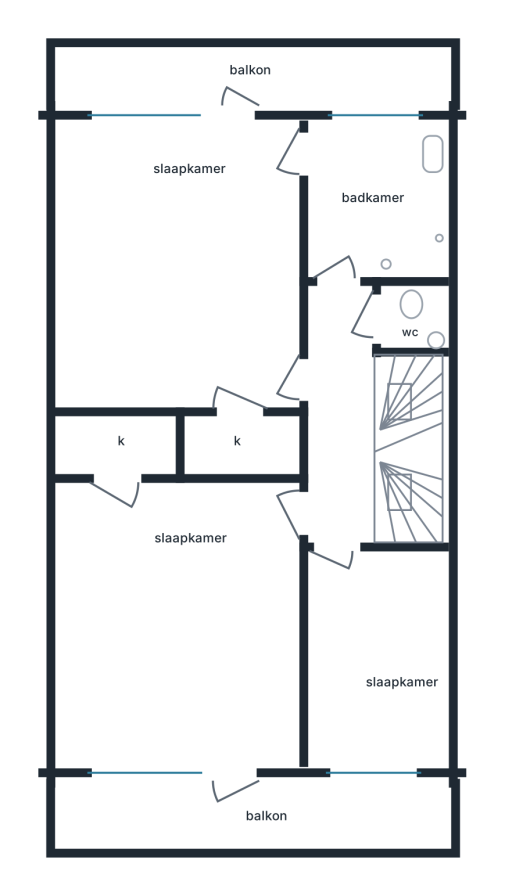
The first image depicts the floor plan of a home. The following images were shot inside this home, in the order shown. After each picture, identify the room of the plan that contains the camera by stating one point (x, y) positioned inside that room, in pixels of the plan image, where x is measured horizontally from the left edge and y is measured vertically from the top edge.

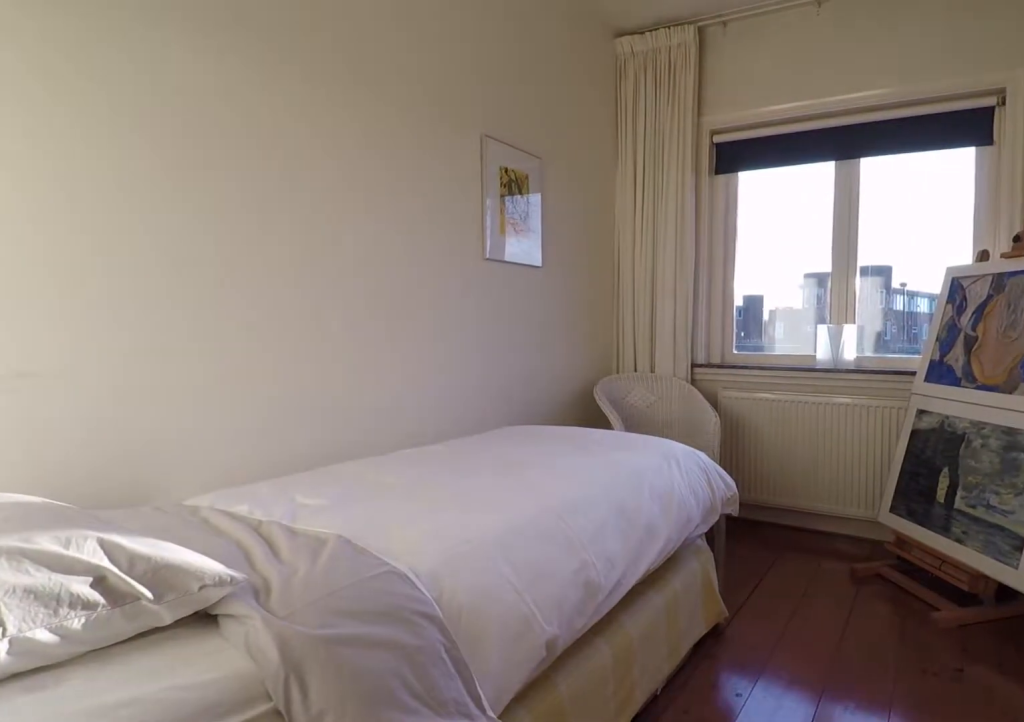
(374, 655)
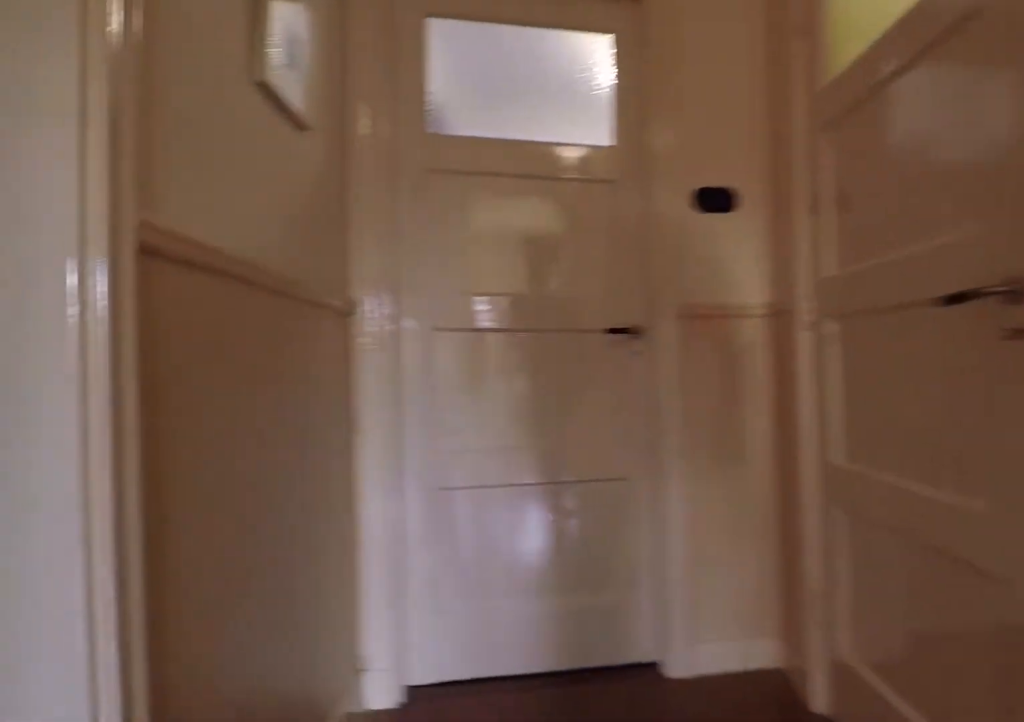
(341, 415)
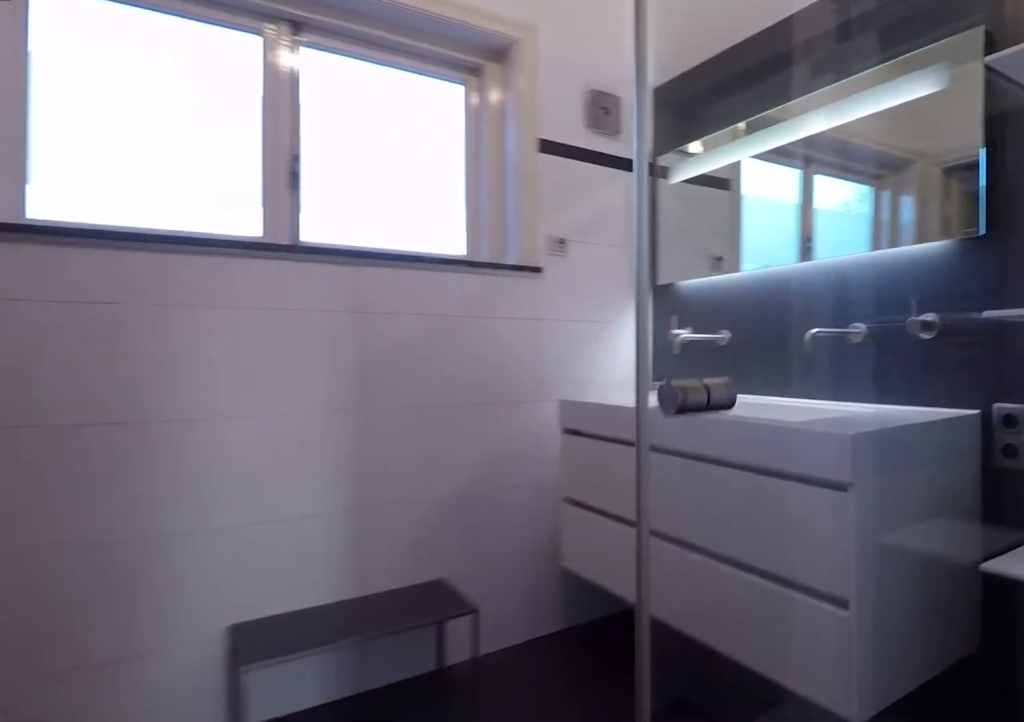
(376, 202)
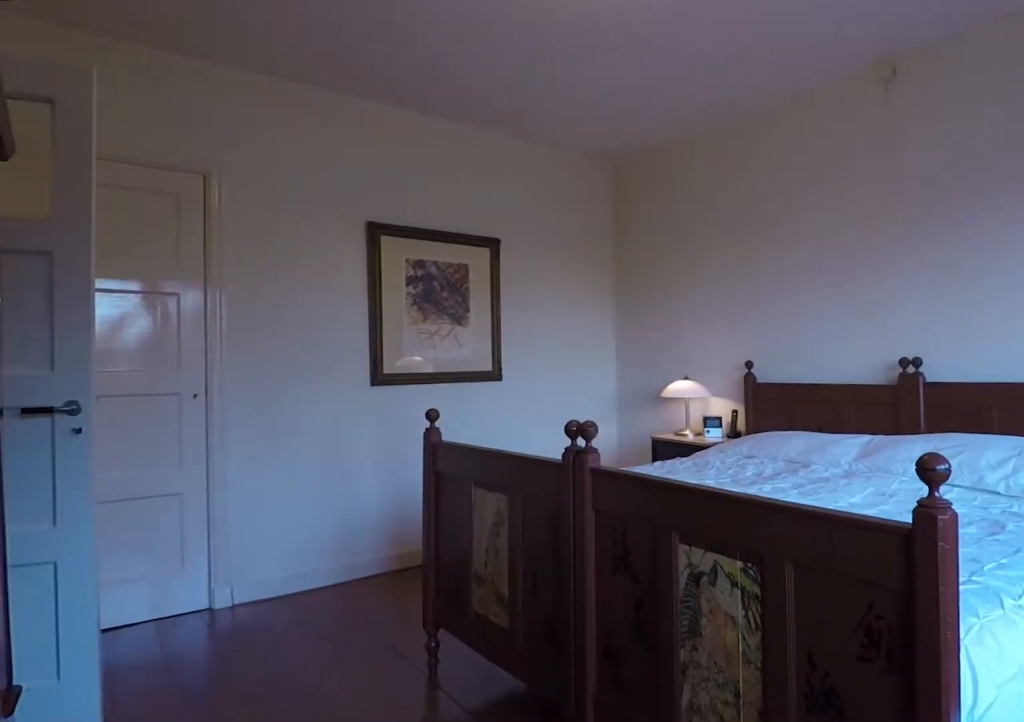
(180, 261)
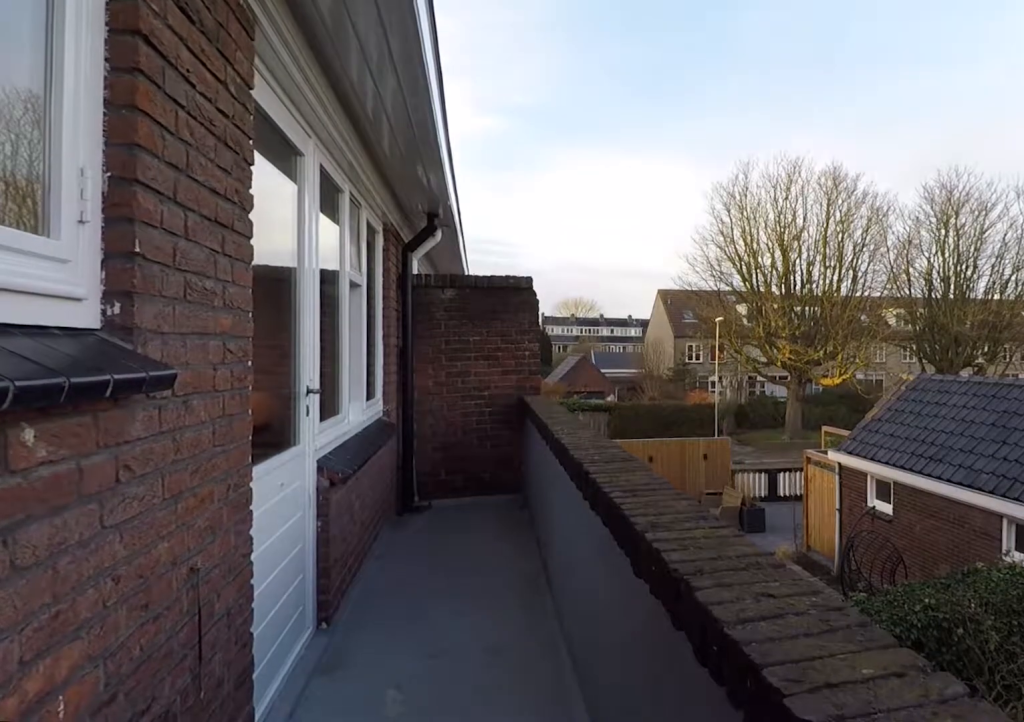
(248, 78)
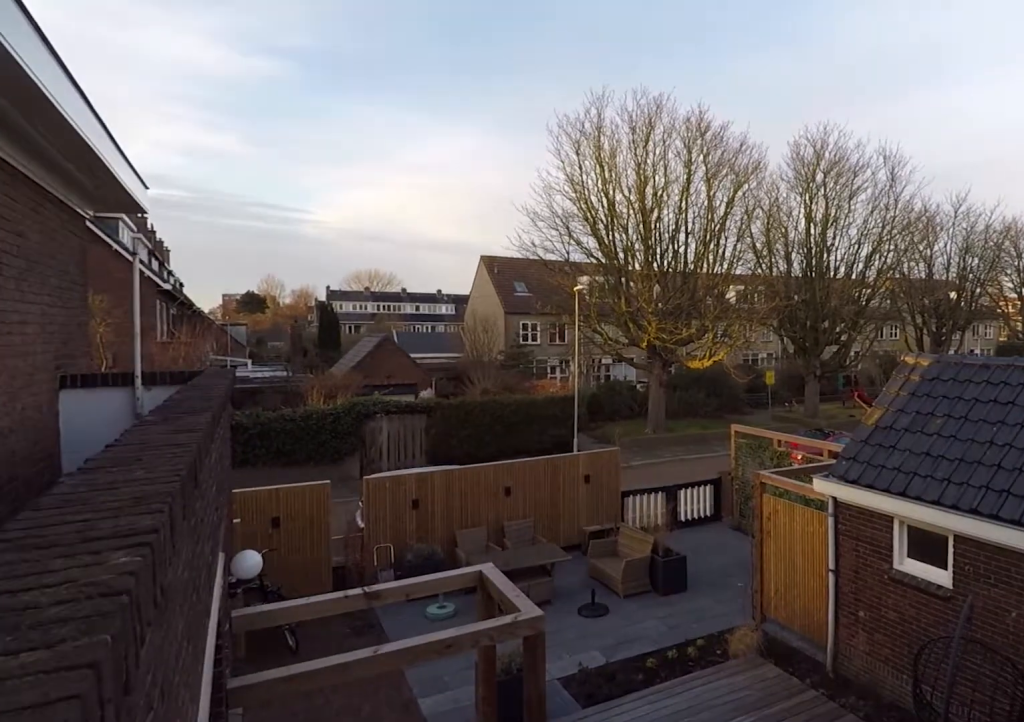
(248, 78)
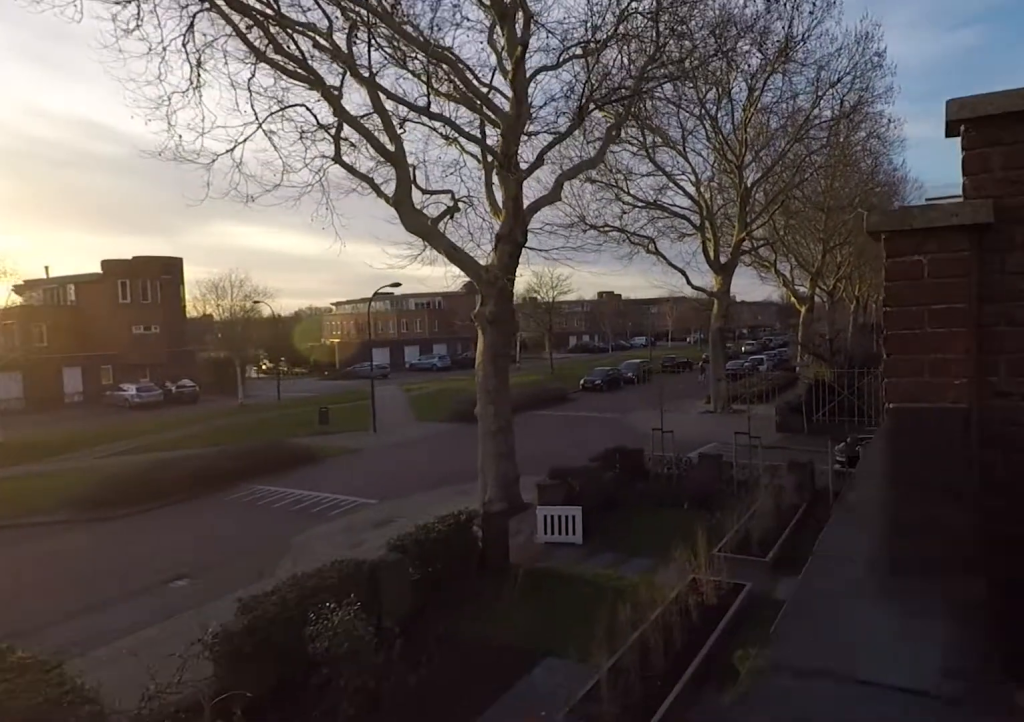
(248, 816)
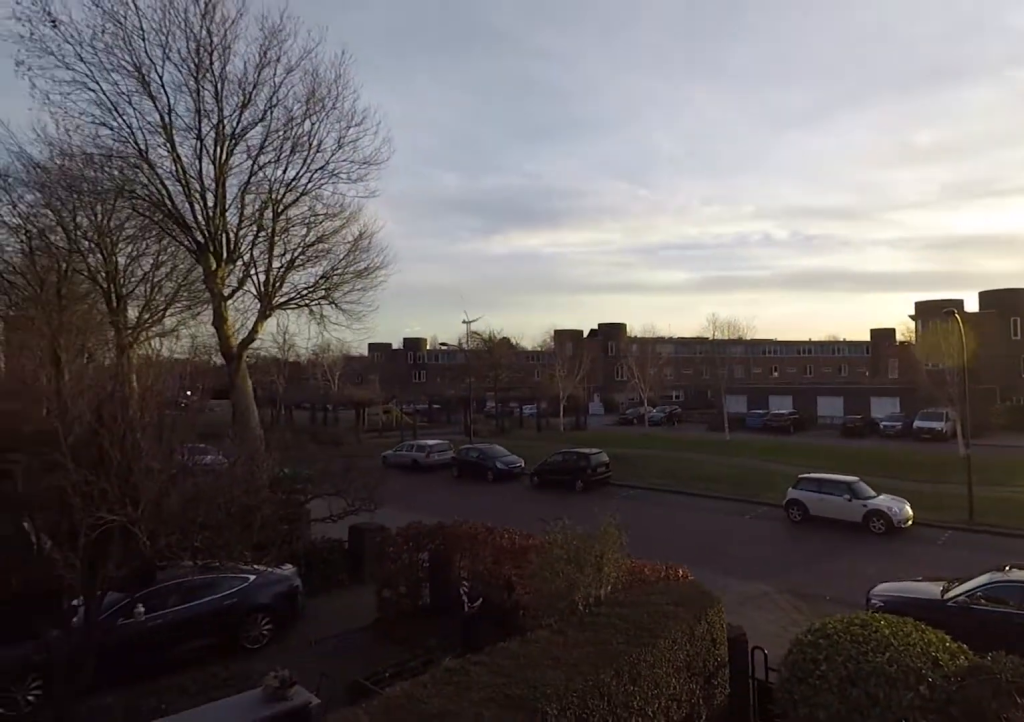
(248, 816)
